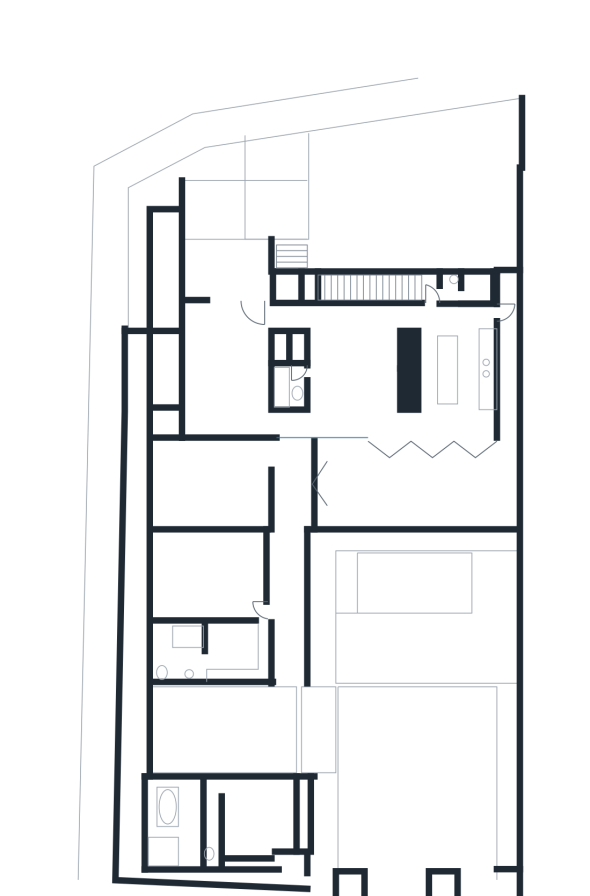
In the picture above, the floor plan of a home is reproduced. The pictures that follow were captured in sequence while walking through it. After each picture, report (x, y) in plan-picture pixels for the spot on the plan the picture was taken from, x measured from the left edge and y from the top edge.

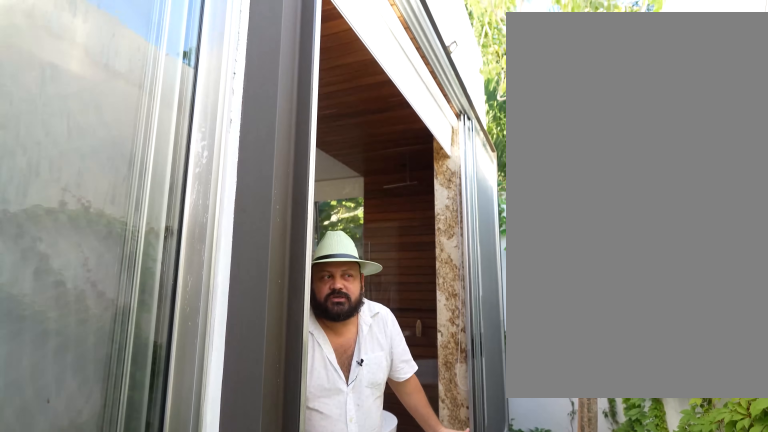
(129, 762)
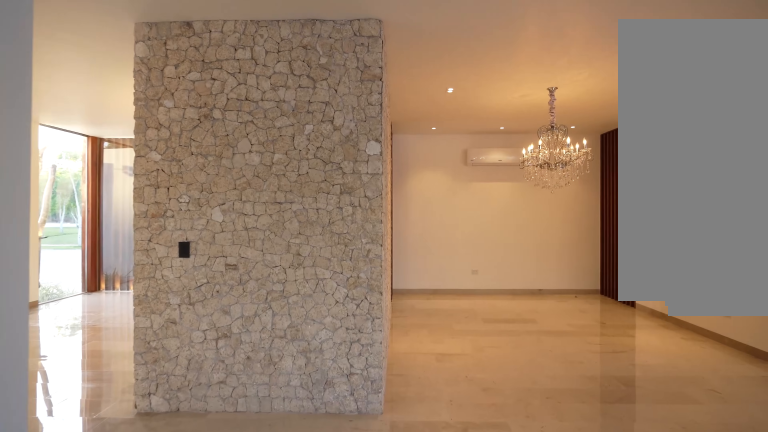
(319, 475)
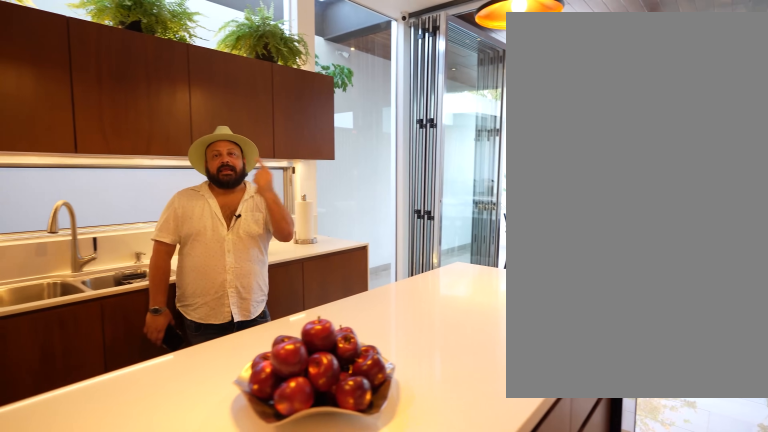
(426, 364)
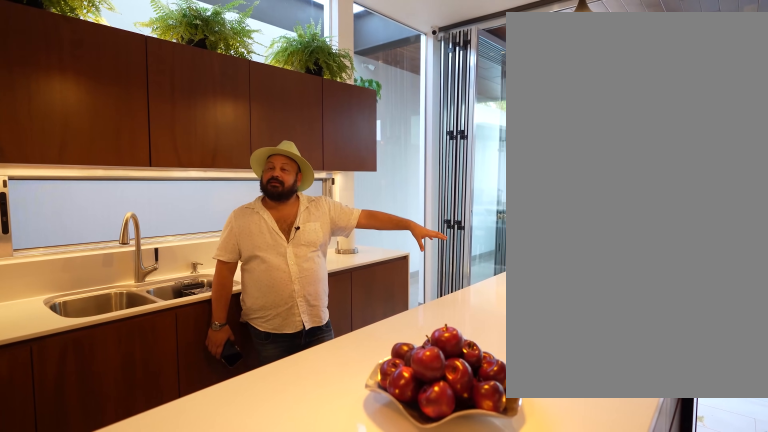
(430, 354)
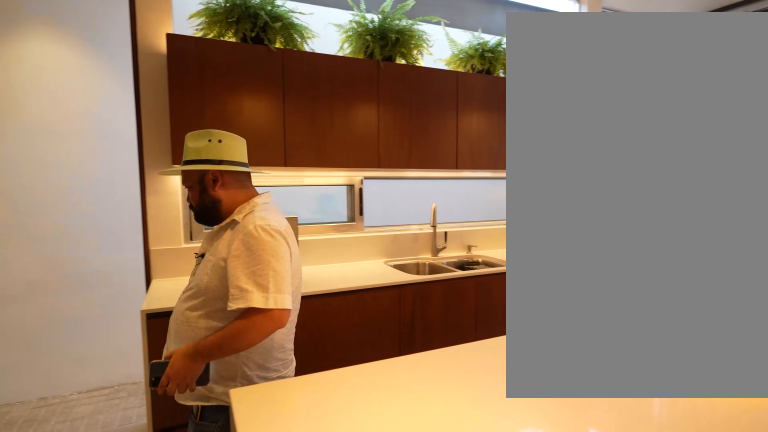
(430, 354)
